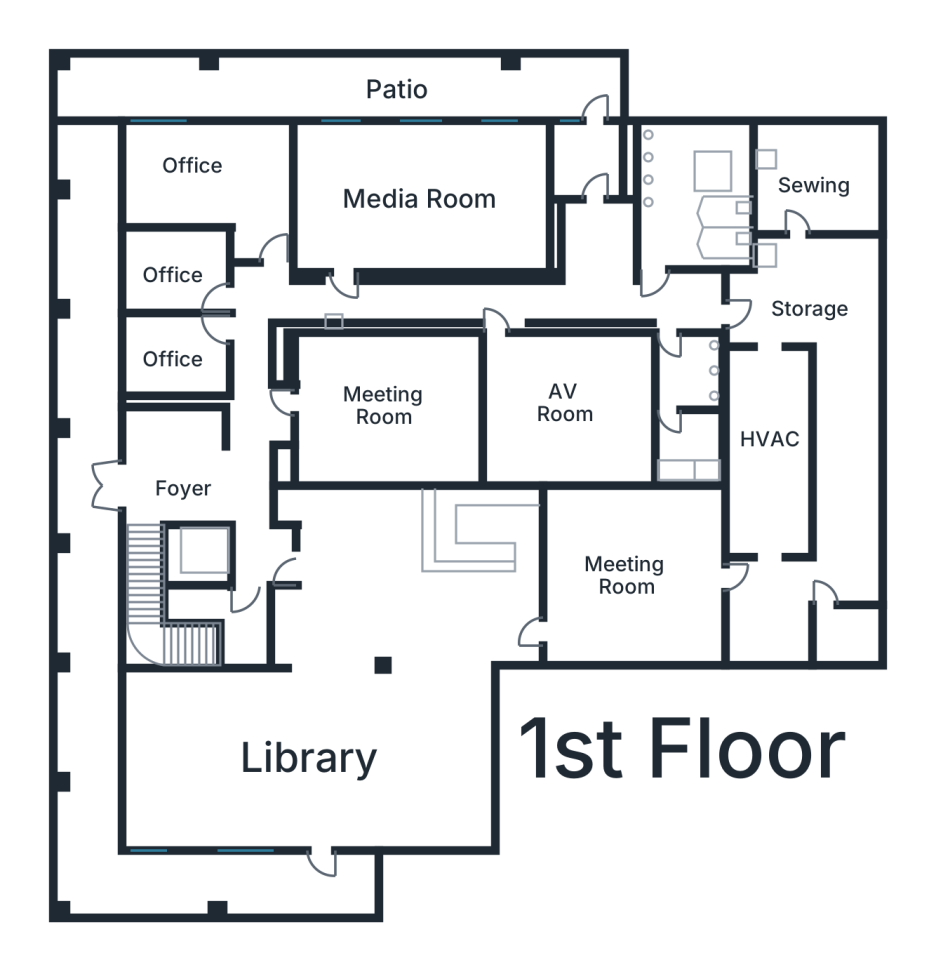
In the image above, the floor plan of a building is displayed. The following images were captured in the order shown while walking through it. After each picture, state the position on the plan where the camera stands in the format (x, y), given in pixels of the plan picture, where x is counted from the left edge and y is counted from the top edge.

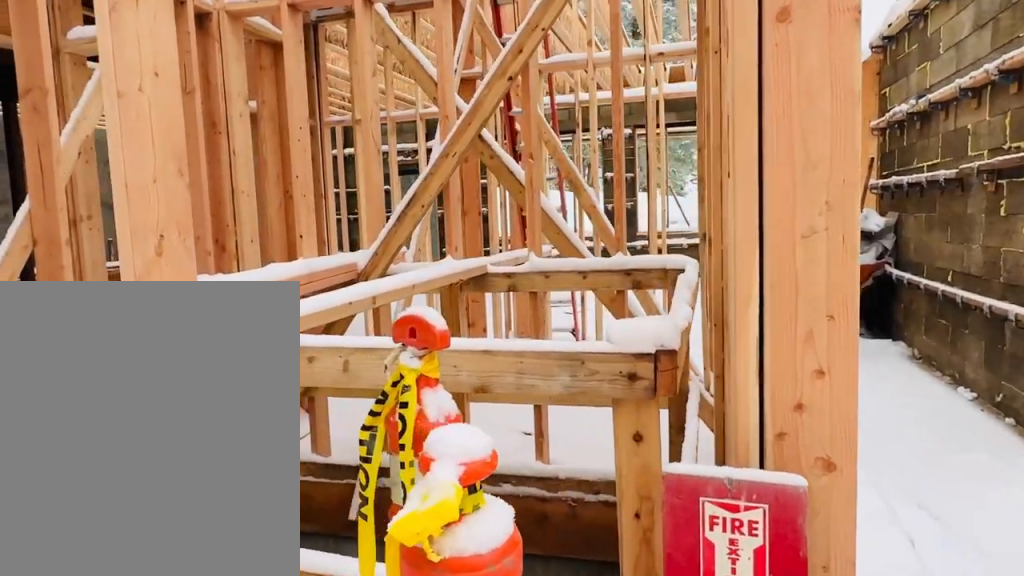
(201, 466)
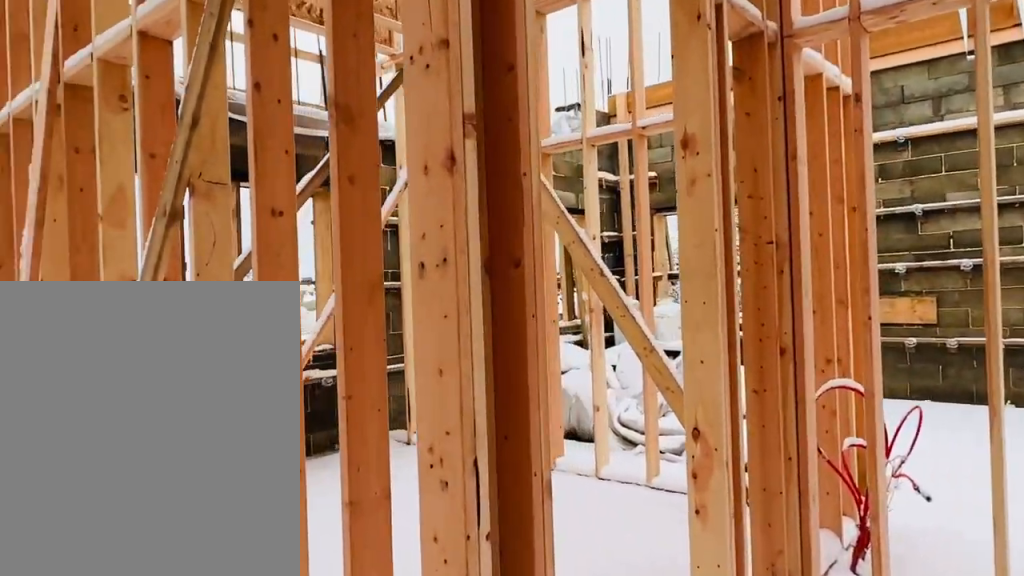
(252, 324)
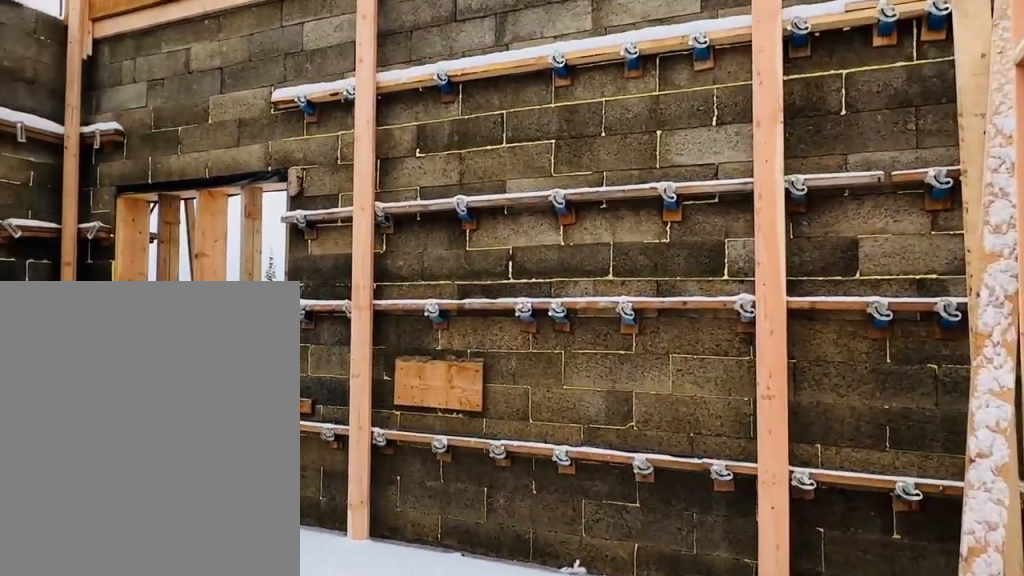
(245, 211)
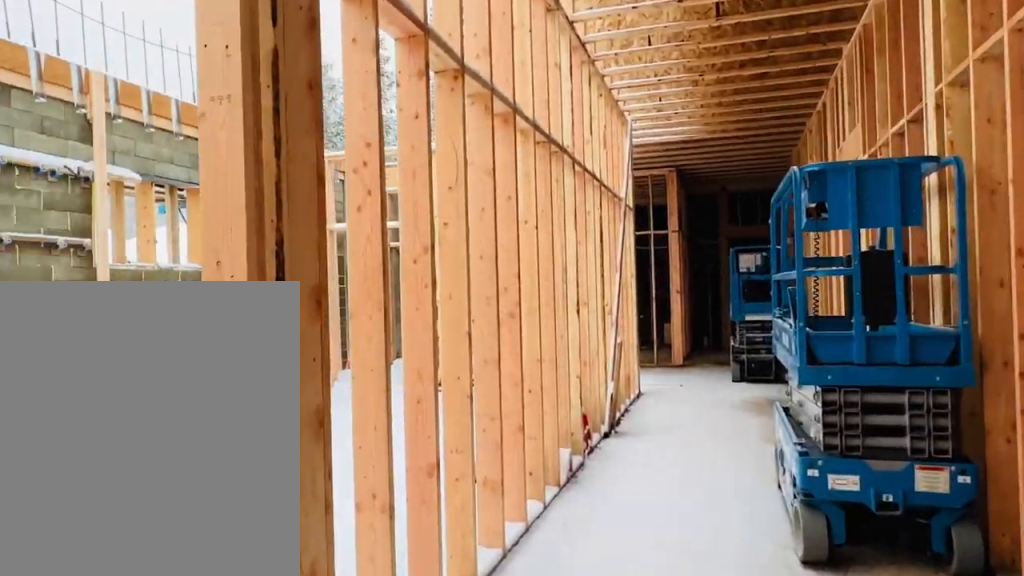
(307, 276)
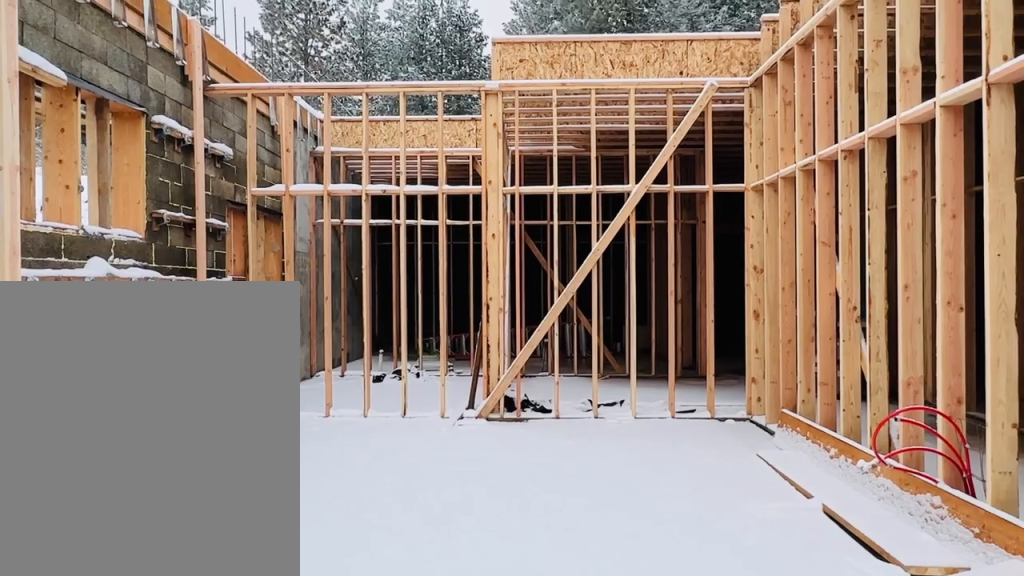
(365, 193)
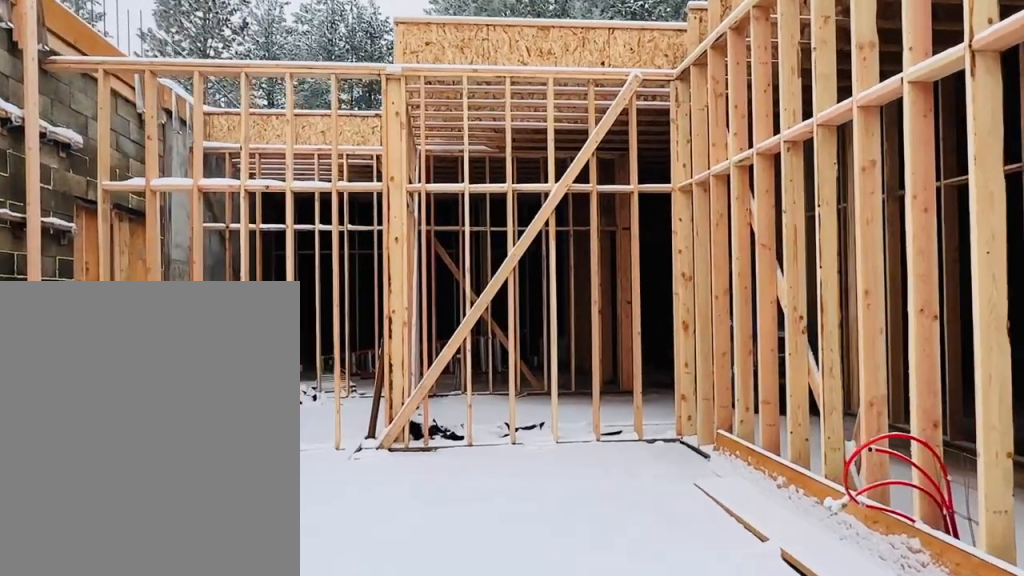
(375, 194)
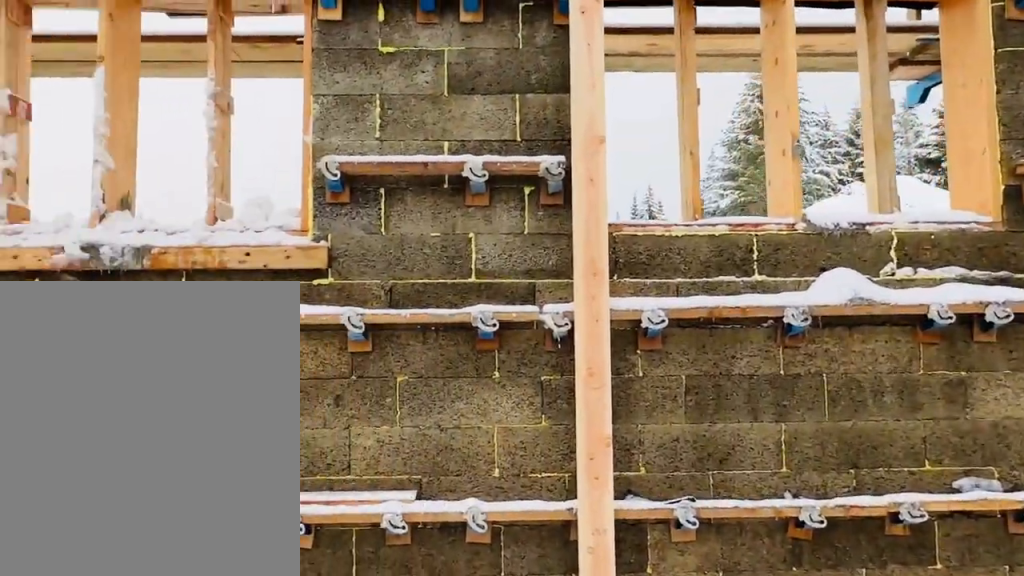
(520, 198)
